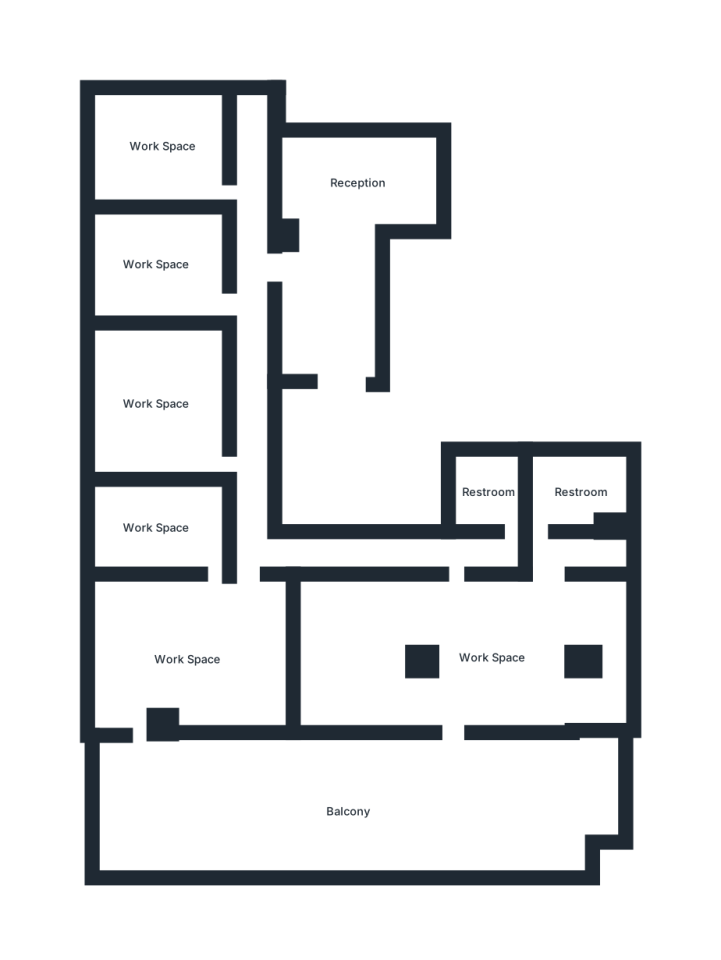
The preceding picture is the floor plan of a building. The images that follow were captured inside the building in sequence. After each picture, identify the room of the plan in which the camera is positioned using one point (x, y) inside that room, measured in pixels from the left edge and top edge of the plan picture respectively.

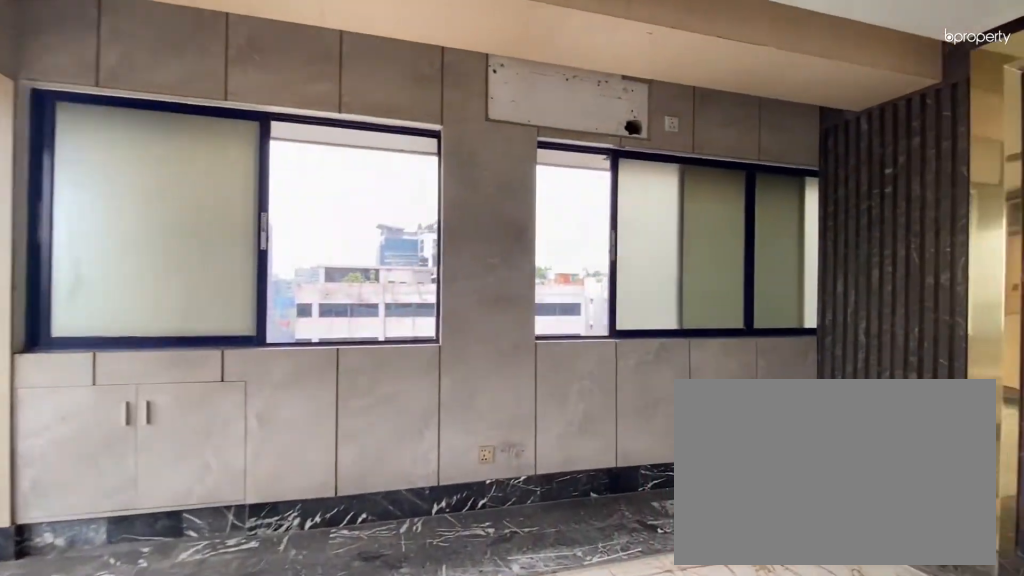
(187, 660)
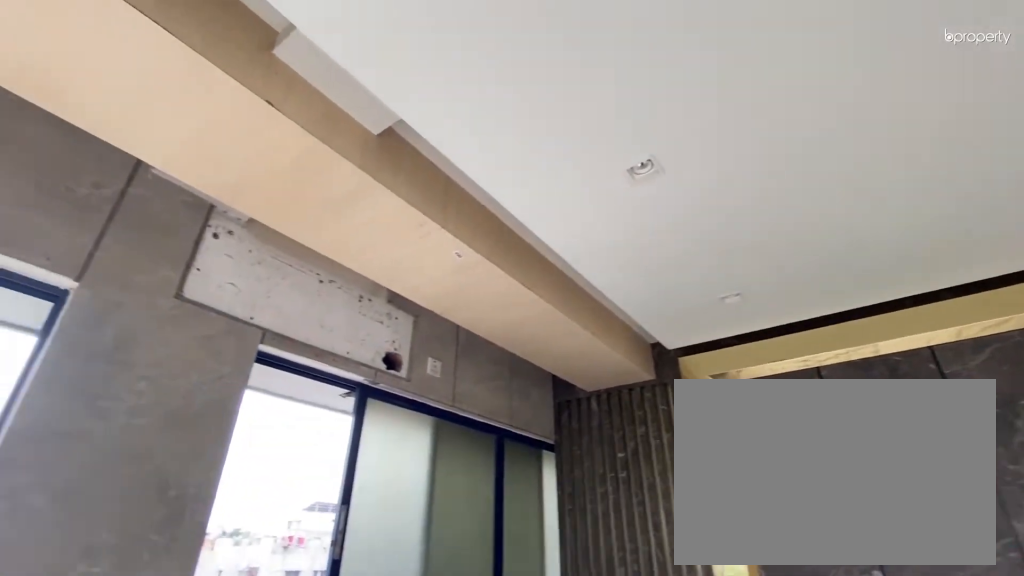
(188, 660)
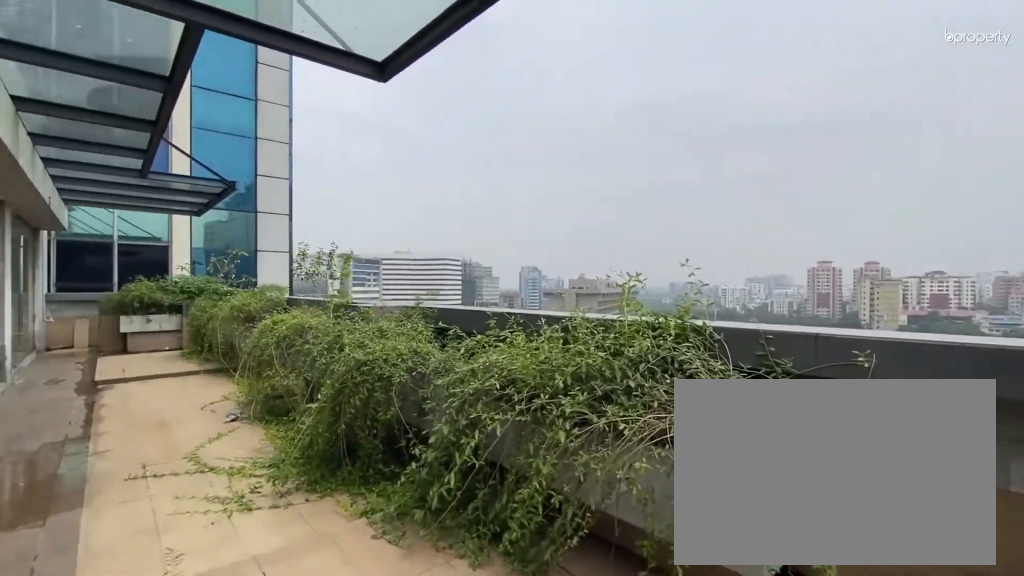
(201, 820)
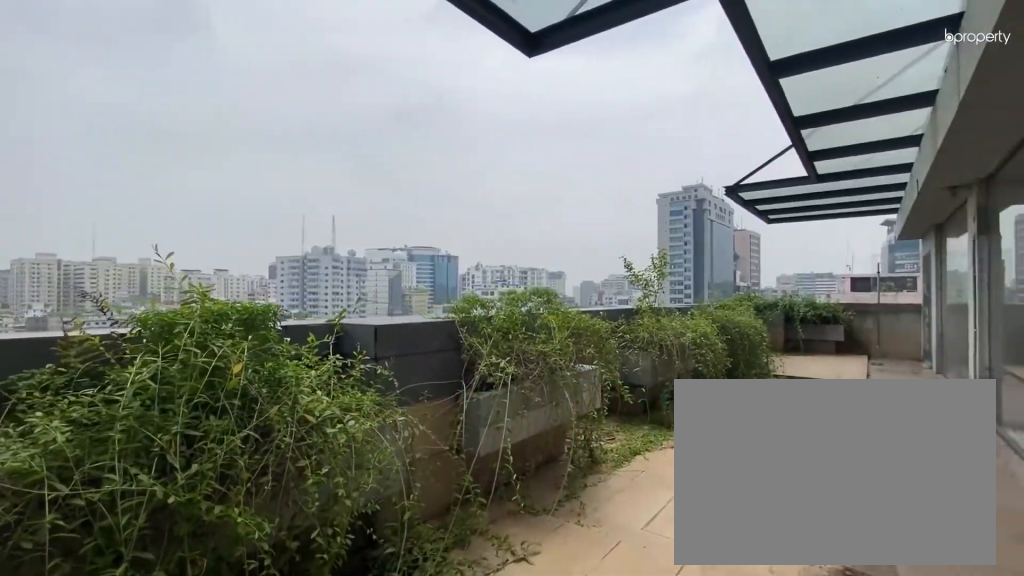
(421, 820)
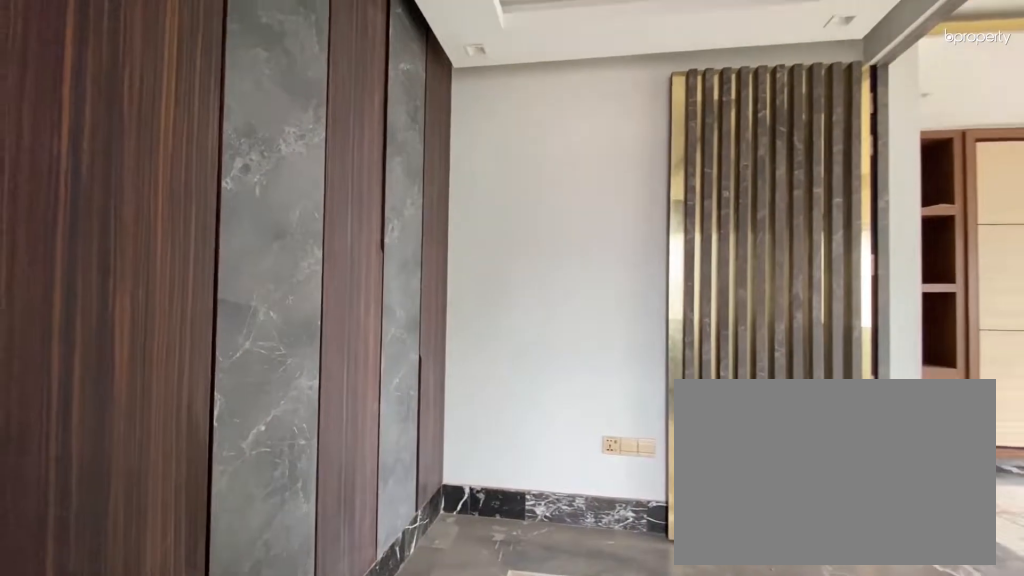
(154, 528)
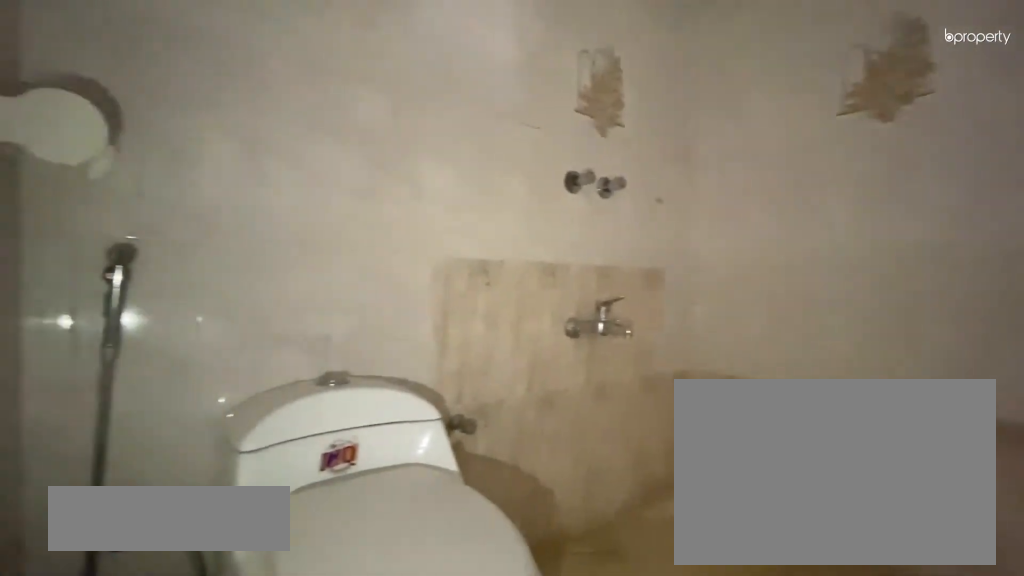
(493, 495)
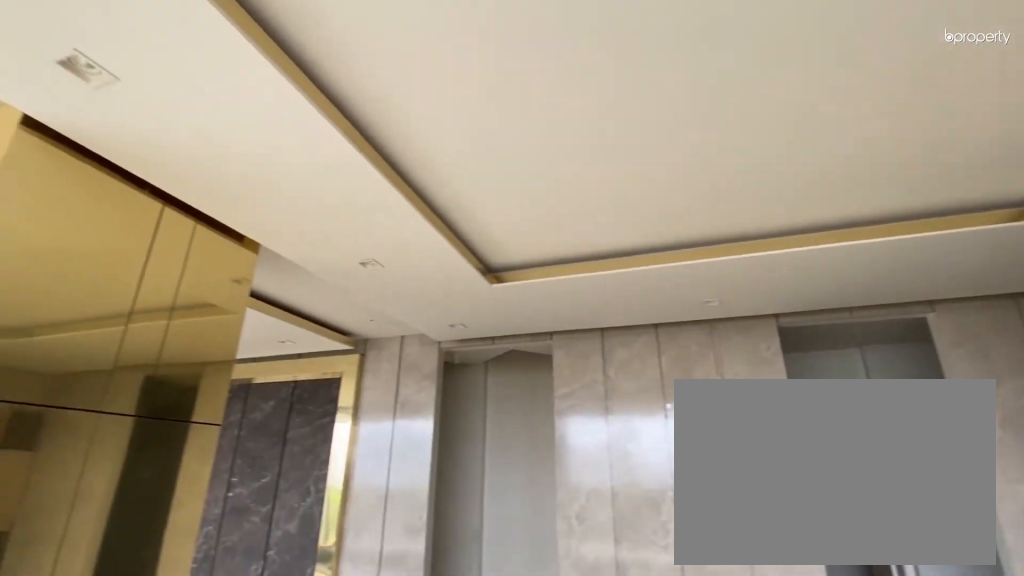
(471, 651)
